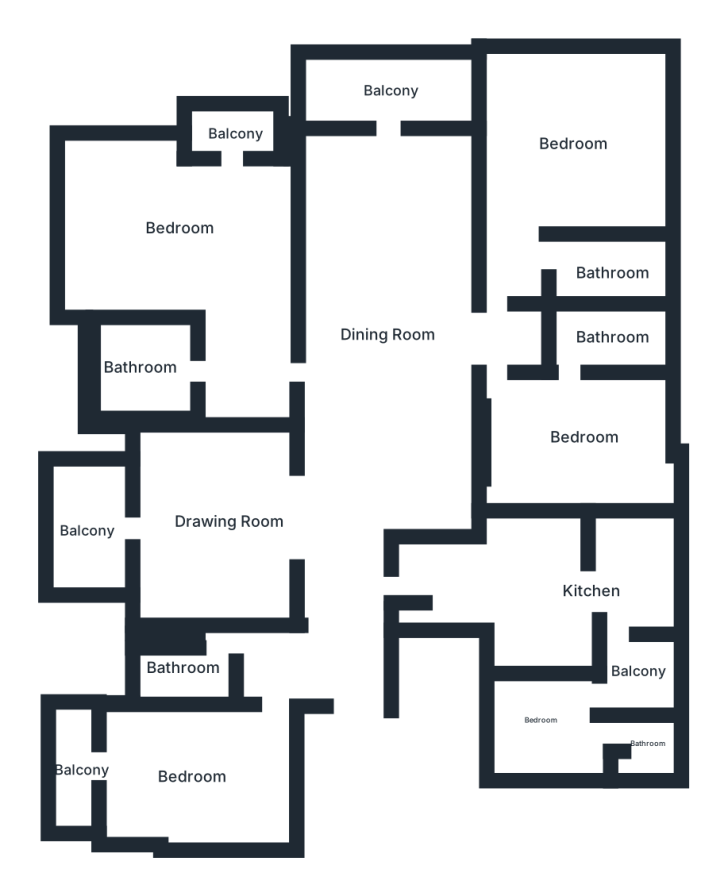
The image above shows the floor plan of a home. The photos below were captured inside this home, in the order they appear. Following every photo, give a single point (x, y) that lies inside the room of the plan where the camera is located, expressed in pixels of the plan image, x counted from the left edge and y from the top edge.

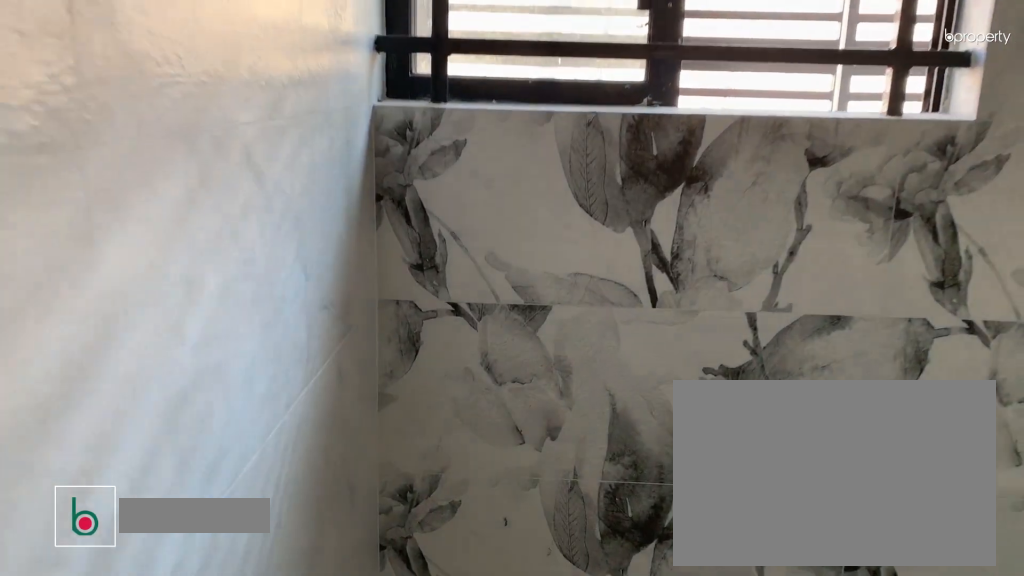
(609, 276)
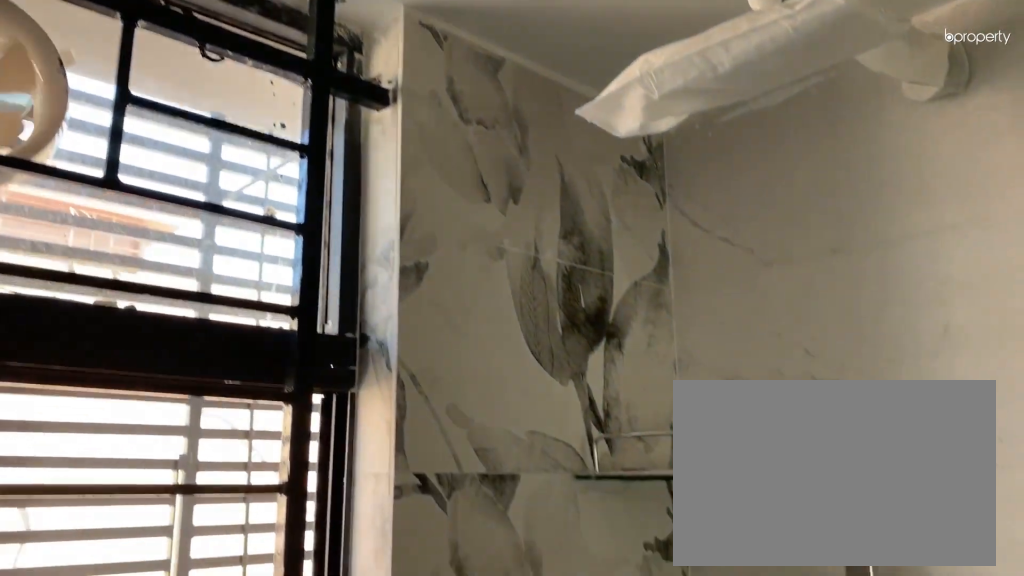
(609, 276)
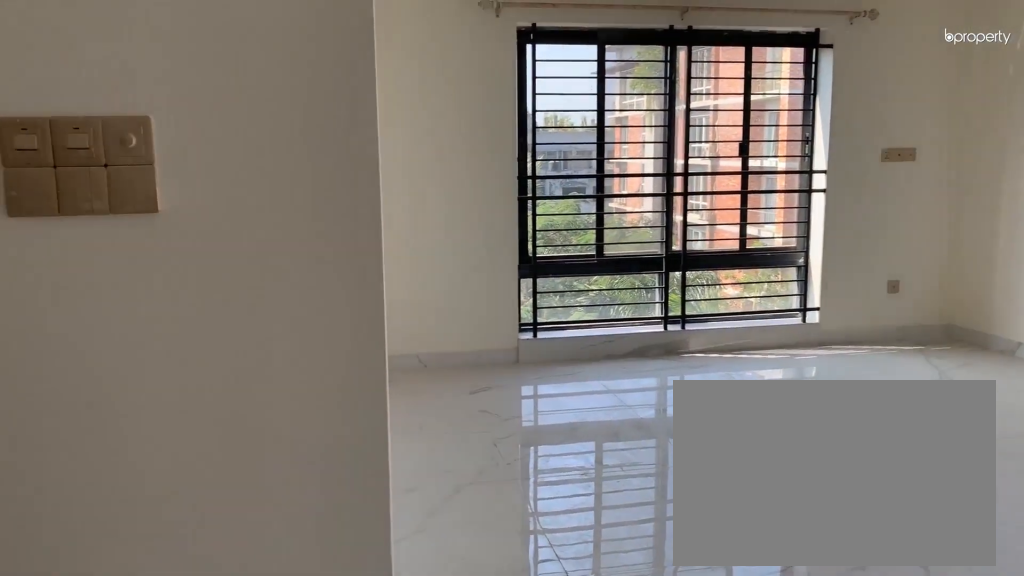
(183, 234)
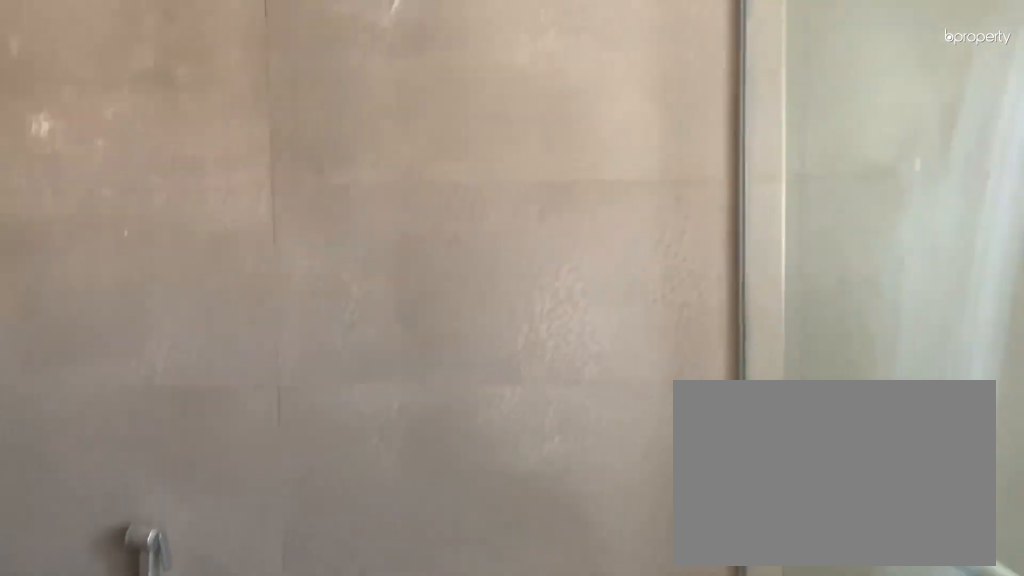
(139, 376)
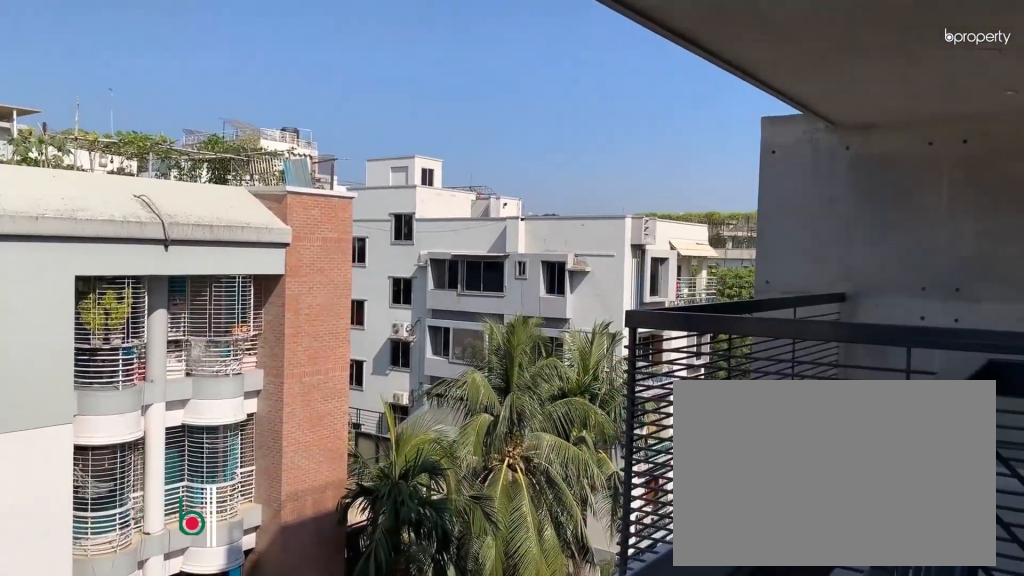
(233, 128)
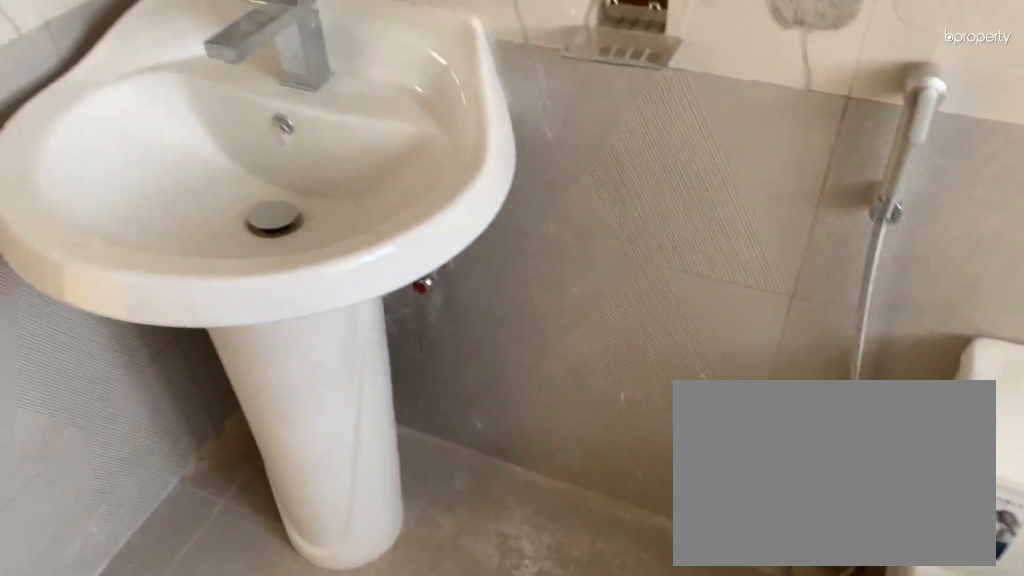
(171, 659)
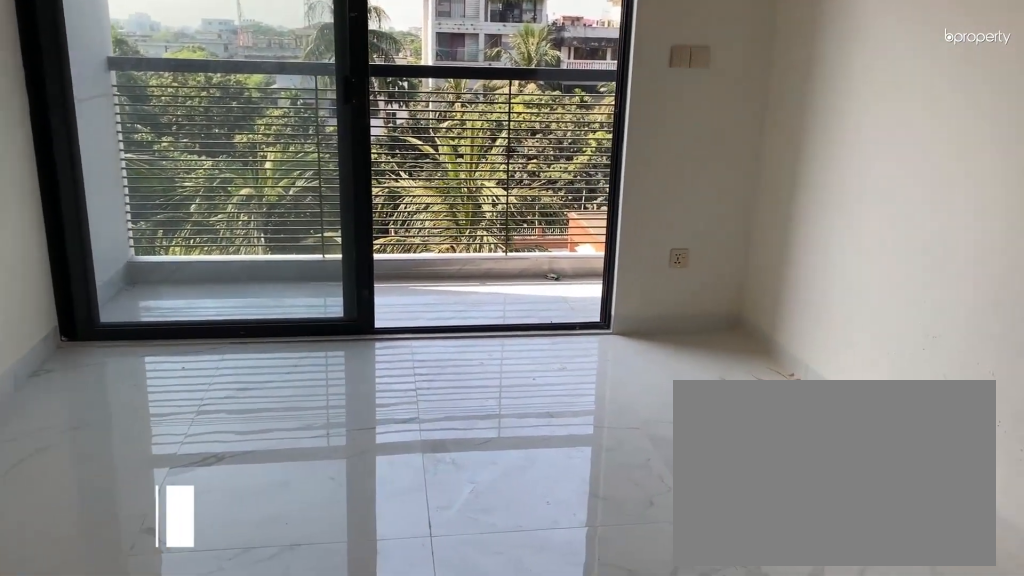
(202, 776)
